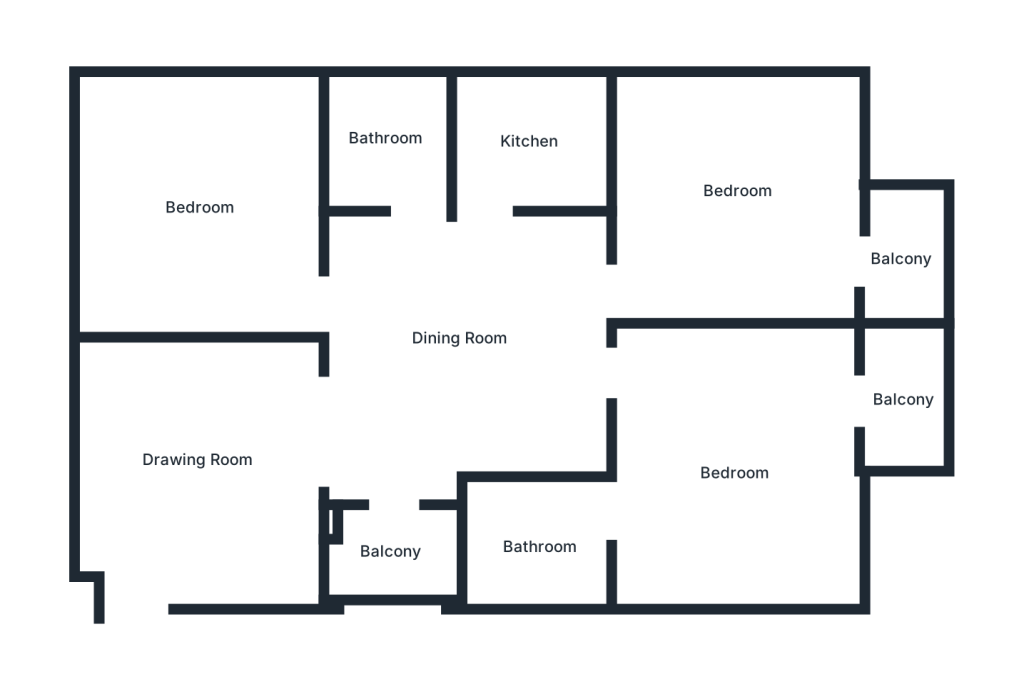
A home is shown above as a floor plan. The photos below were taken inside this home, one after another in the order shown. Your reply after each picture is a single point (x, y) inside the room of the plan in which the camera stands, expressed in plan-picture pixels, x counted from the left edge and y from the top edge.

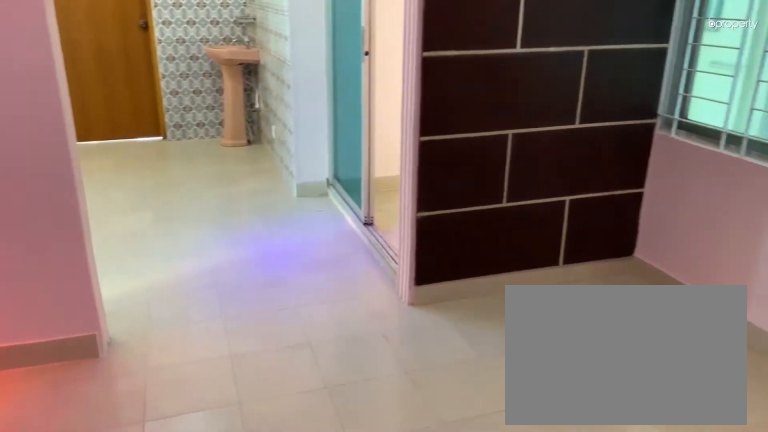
(195, 461)
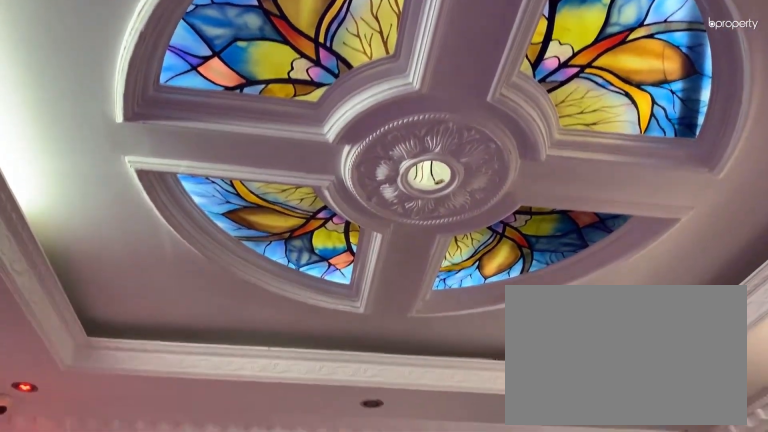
(195, 461)
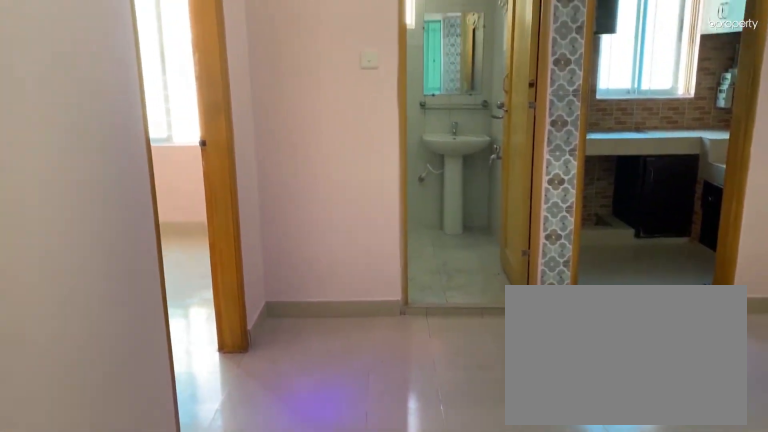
(456, 337)
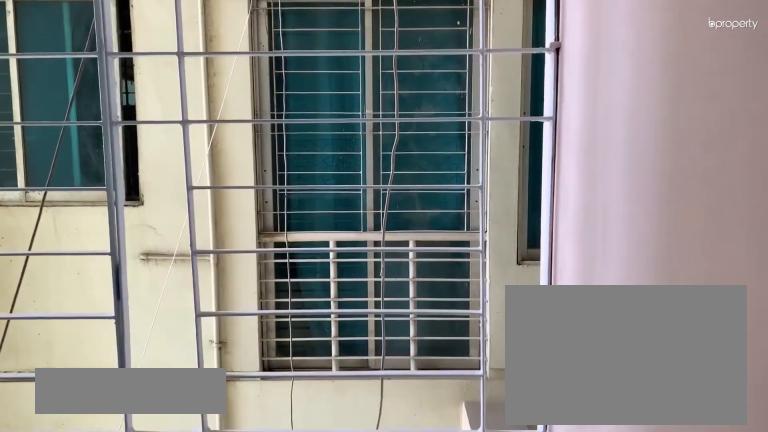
(392, 560)
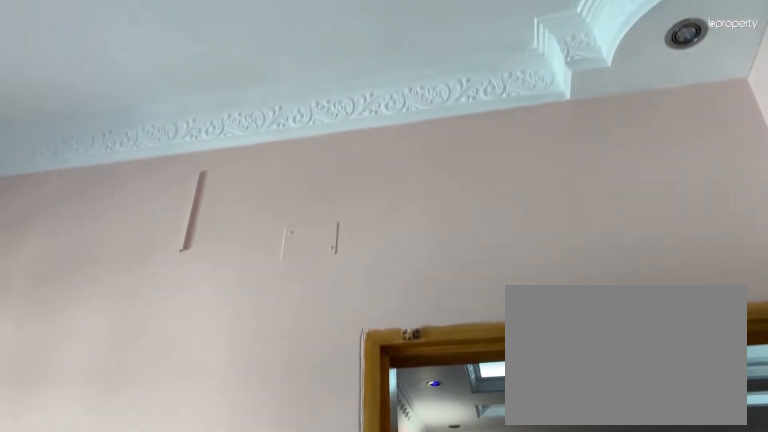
(204, 204)
